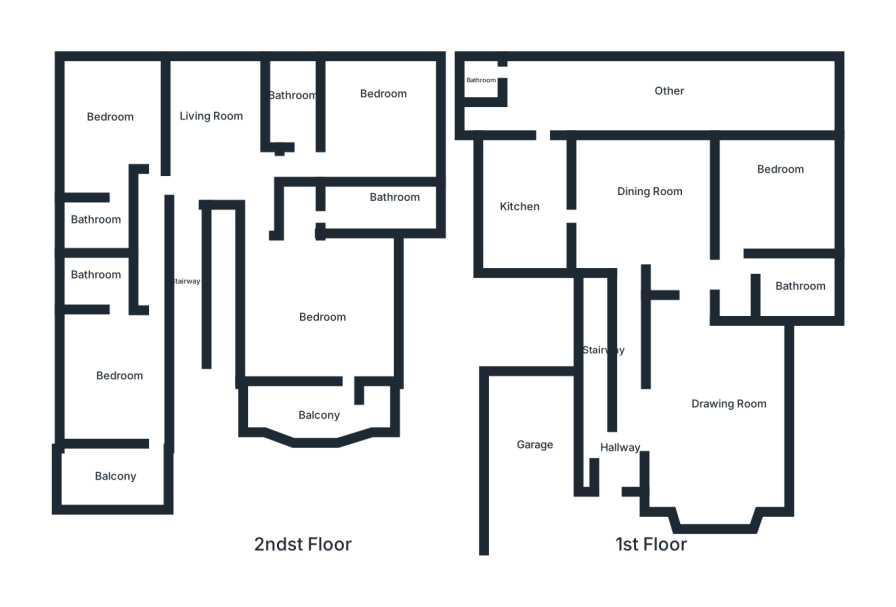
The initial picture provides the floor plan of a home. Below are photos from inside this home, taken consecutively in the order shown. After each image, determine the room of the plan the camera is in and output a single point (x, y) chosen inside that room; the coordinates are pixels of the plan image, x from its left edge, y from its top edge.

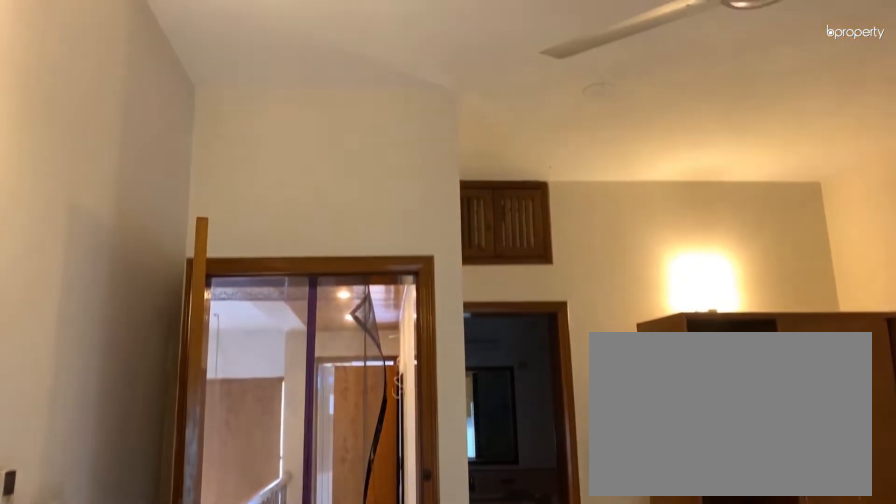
(109, 118)
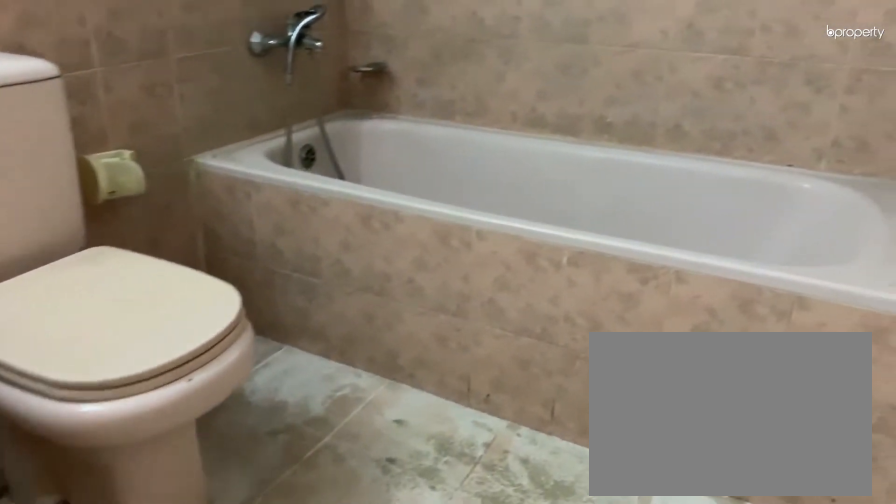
(89, 232)
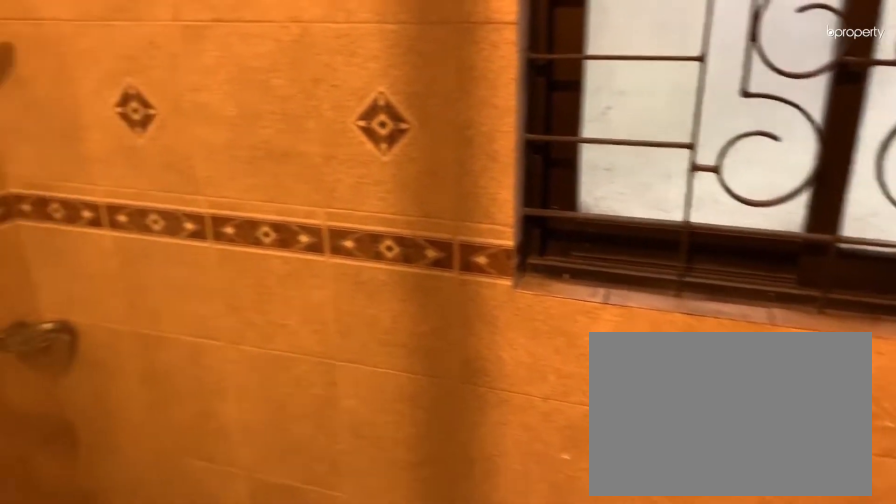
(296, 100)
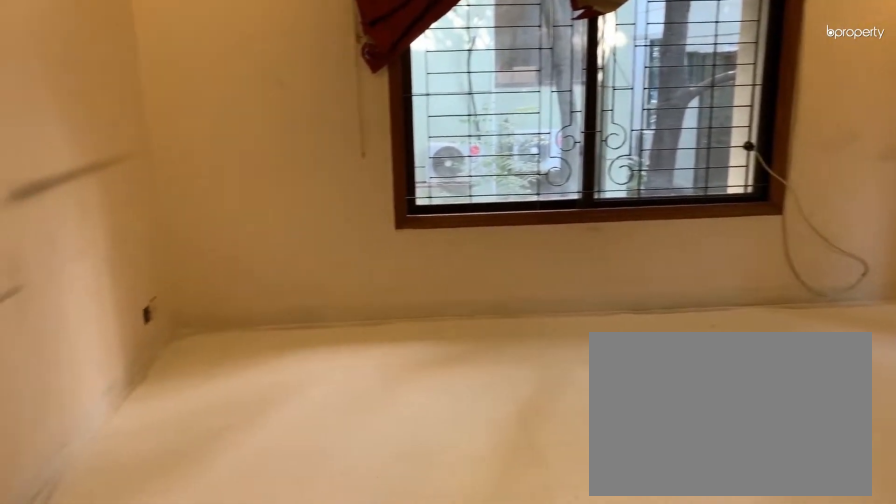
(382, 107)
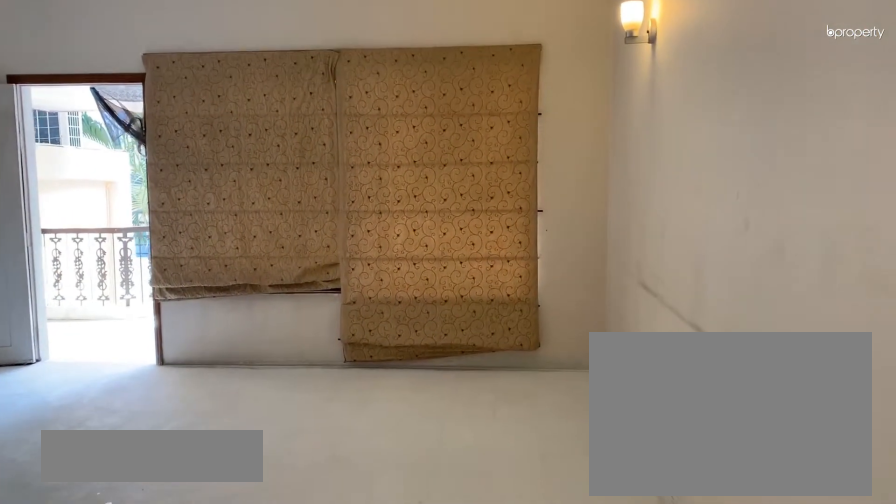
(310, 320)
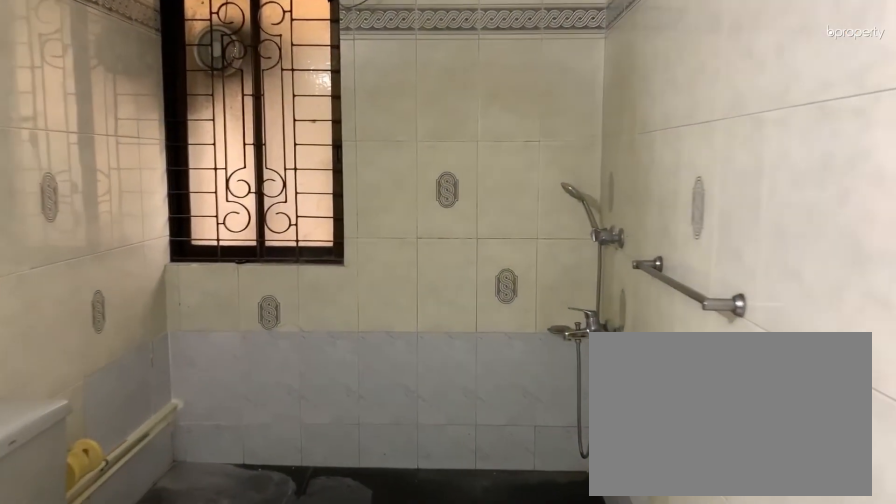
(336, 217)
